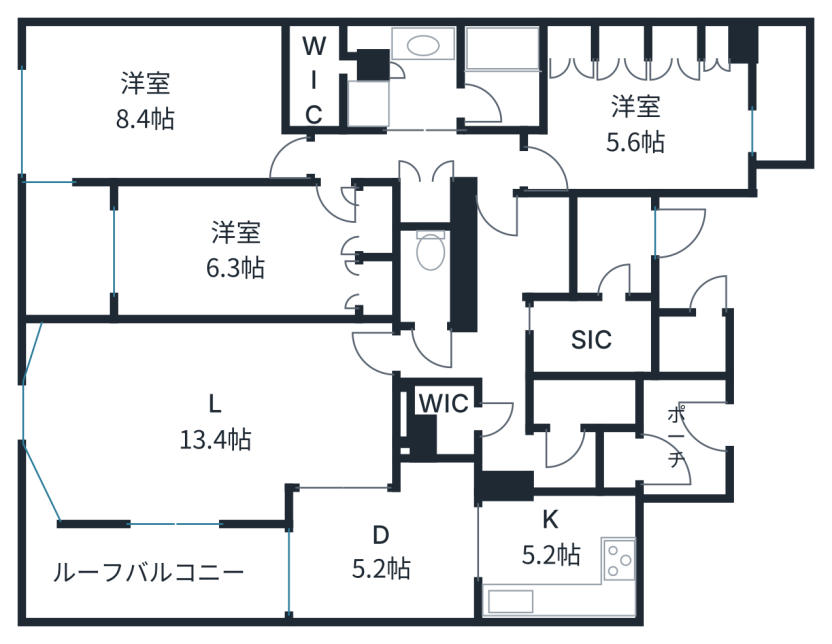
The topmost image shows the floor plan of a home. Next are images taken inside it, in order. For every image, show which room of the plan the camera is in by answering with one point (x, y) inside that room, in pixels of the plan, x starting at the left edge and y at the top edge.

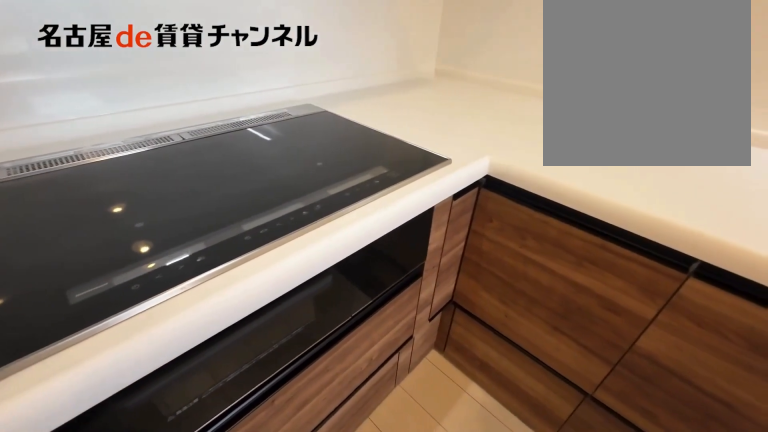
(559, 556)
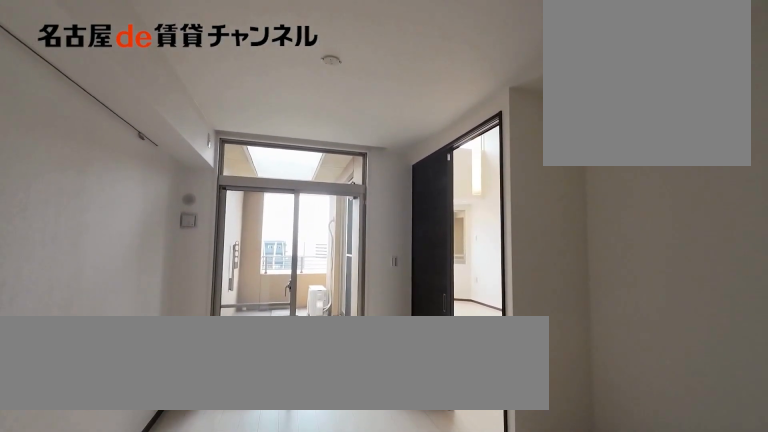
(386, 548)
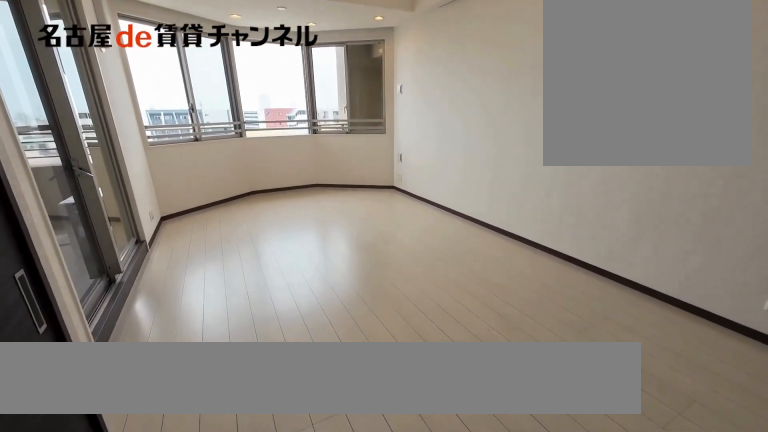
(208, 416)
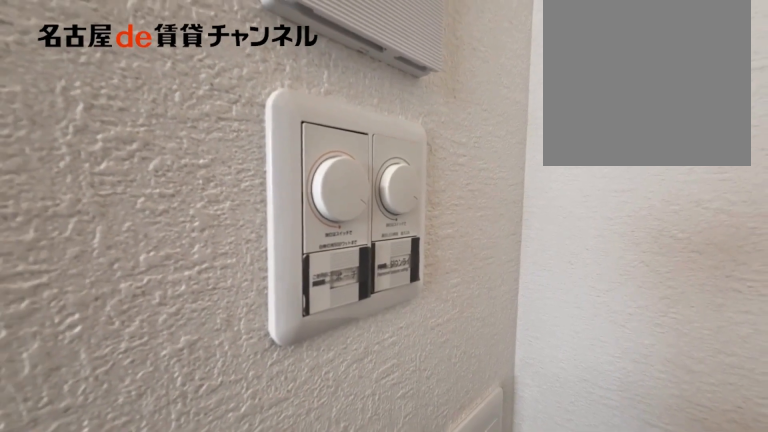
(208, 416)
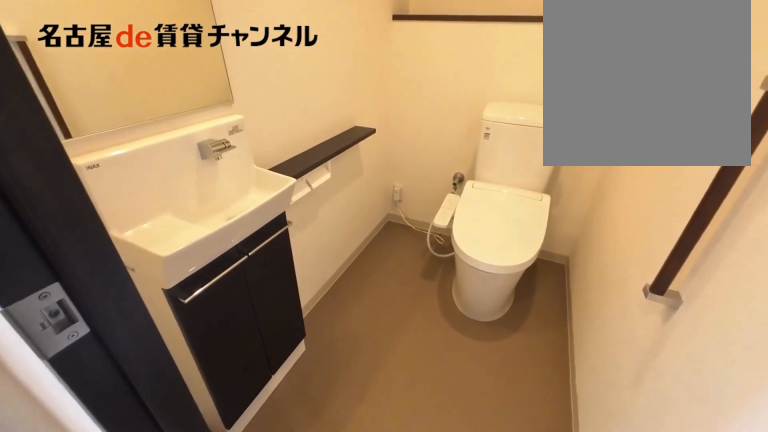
(424, 277)
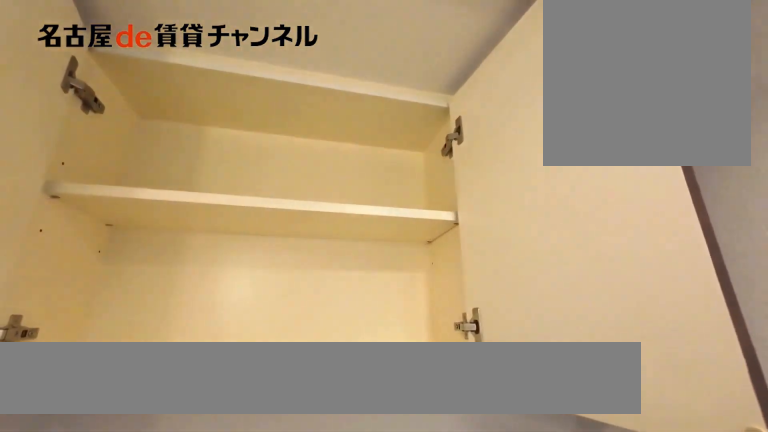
(424, 277)
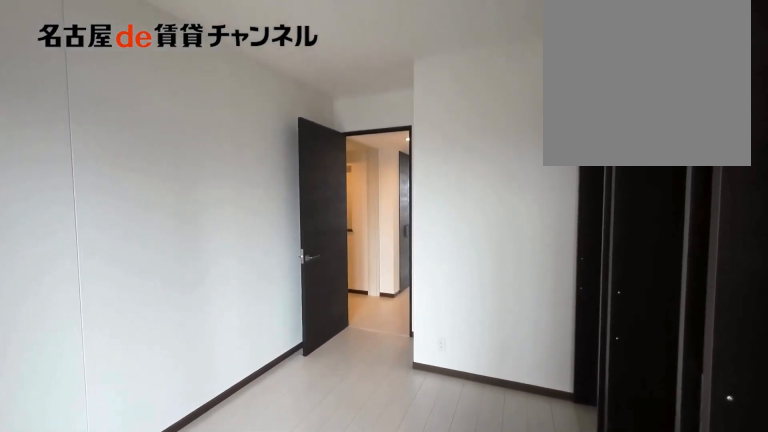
(642, 125)
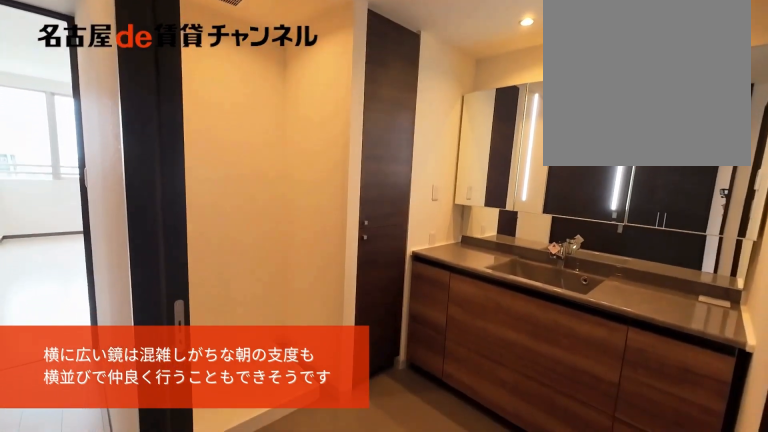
(410, 83)
